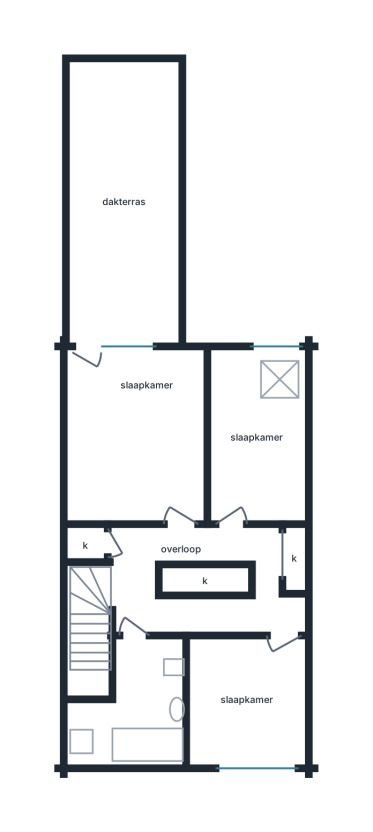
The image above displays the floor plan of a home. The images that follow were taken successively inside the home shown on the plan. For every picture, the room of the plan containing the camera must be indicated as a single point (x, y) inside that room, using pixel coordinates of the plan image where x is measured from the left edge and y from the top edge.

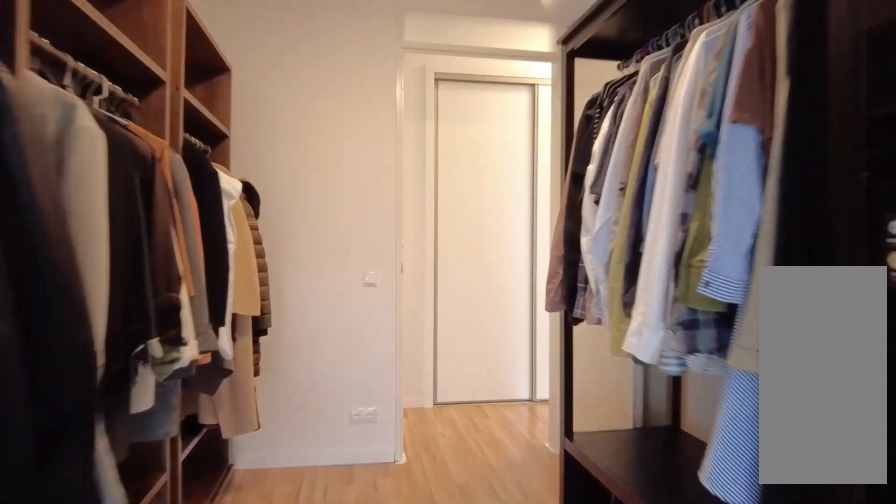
(257, 437)
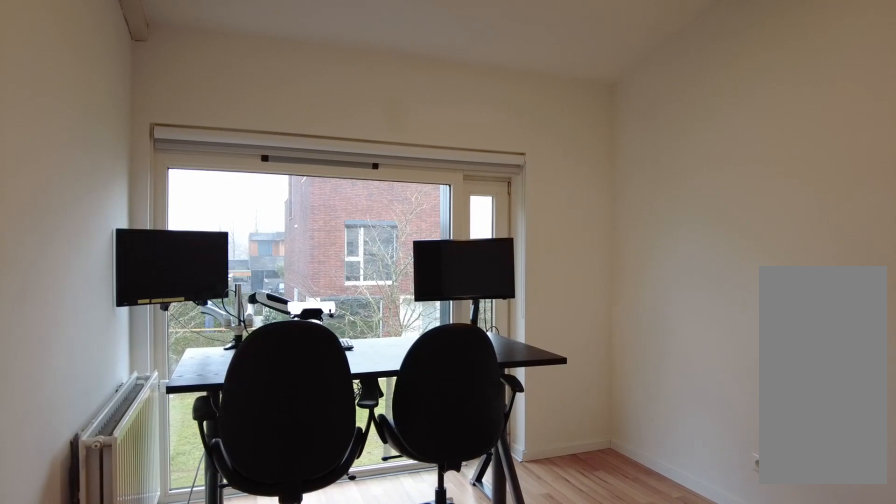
(244, 707)
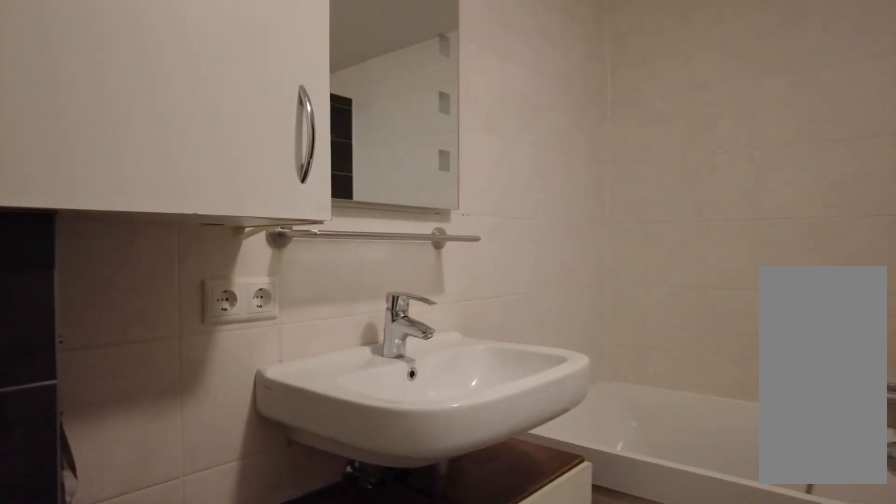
(135, 701)
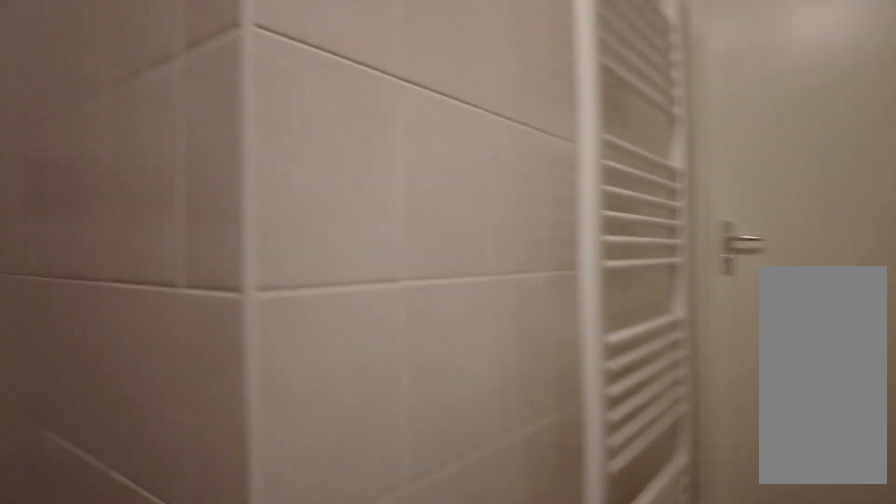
(135, 701)
